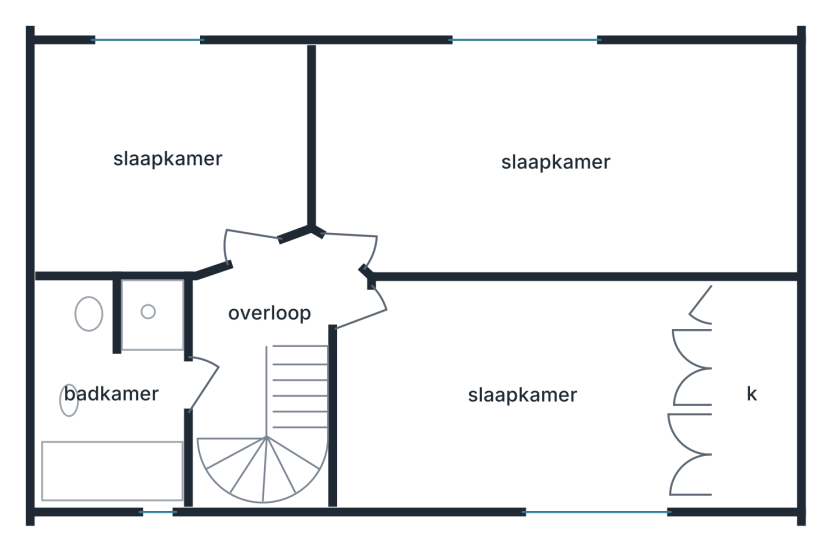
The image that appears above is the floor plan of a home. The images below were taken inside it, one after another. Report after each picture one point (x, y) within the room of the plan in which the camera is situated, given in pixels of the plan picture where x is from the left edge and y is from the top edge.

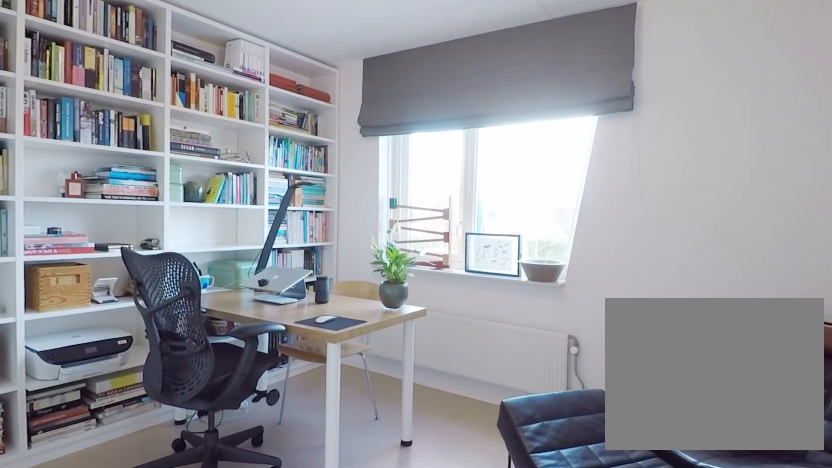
(172, 163)
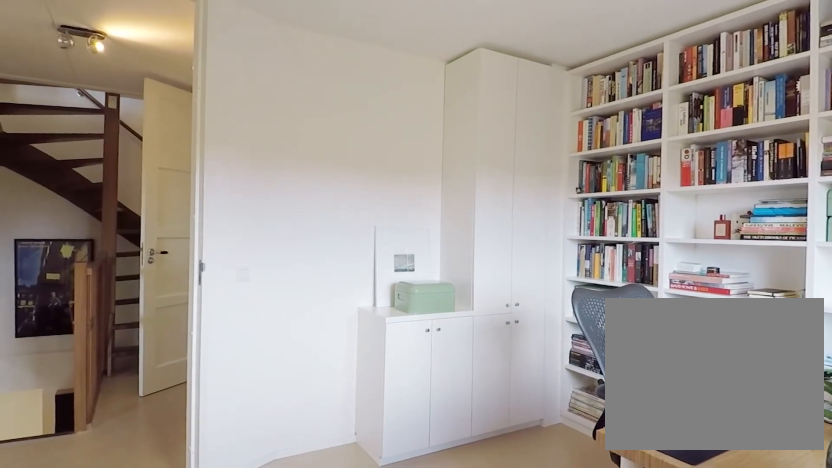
(172, 163)
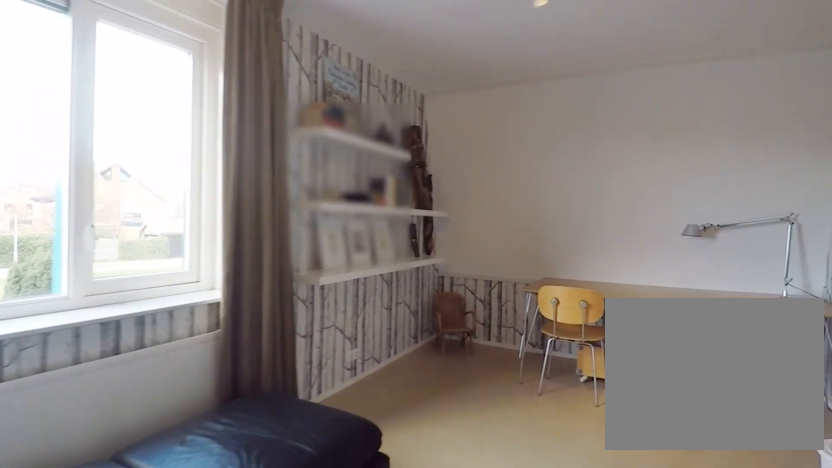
(545, 158)
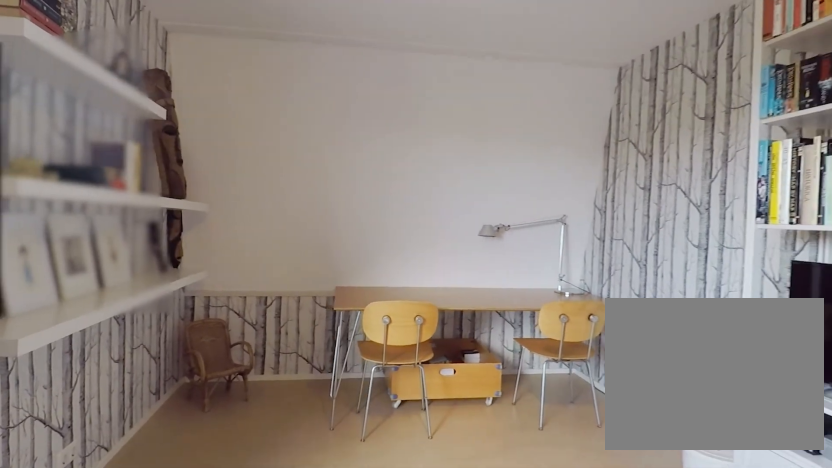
(545, 158)
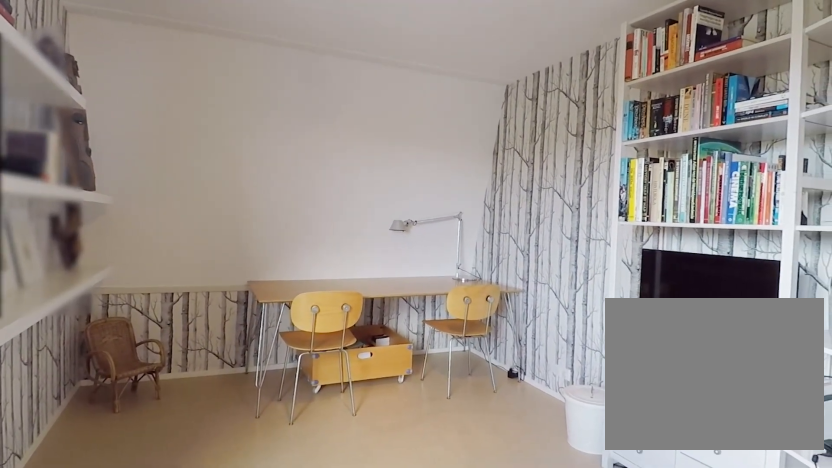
(545, 158)
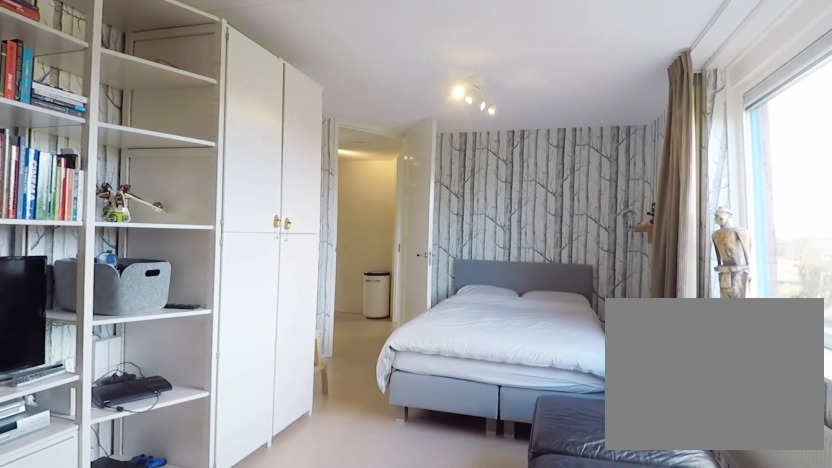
(545, 158)
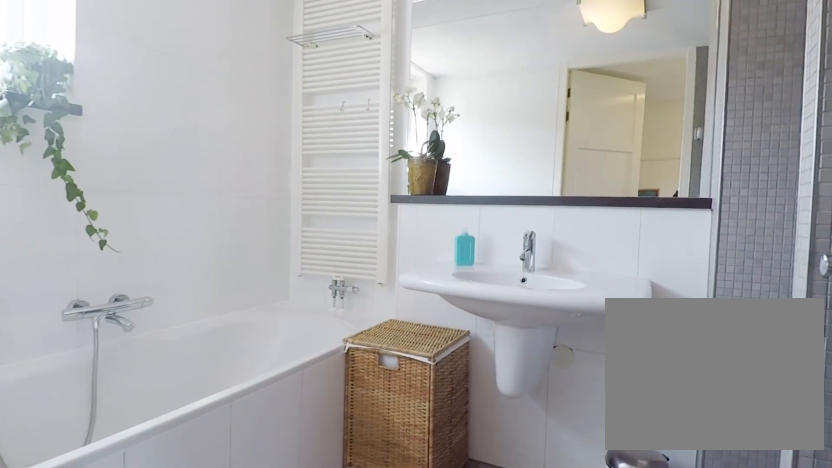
(117, 374)
